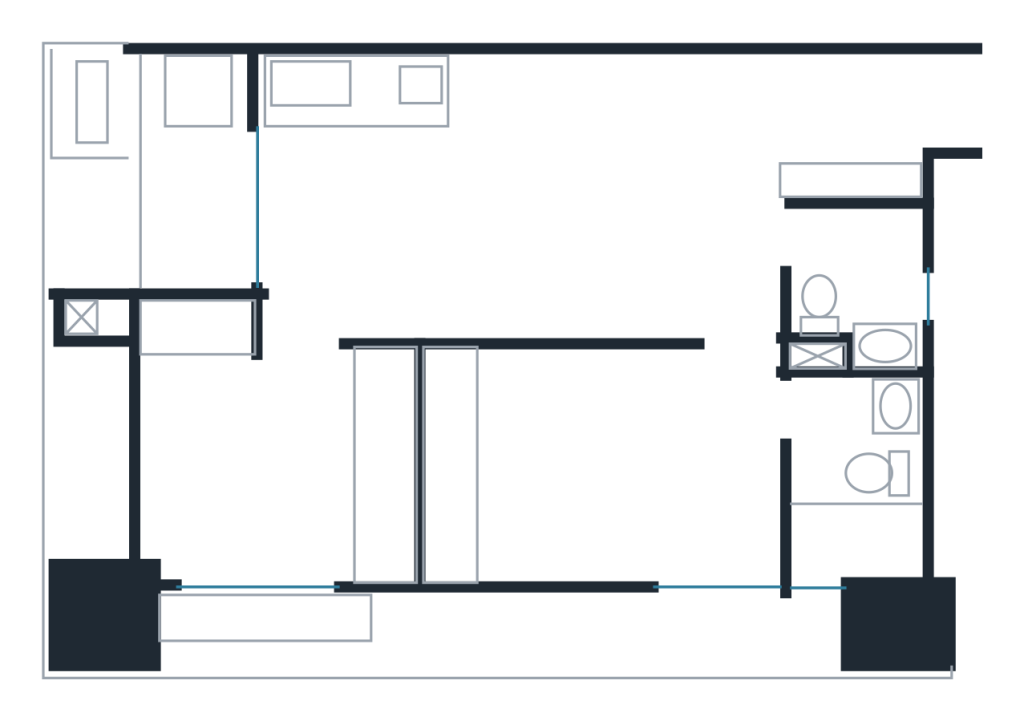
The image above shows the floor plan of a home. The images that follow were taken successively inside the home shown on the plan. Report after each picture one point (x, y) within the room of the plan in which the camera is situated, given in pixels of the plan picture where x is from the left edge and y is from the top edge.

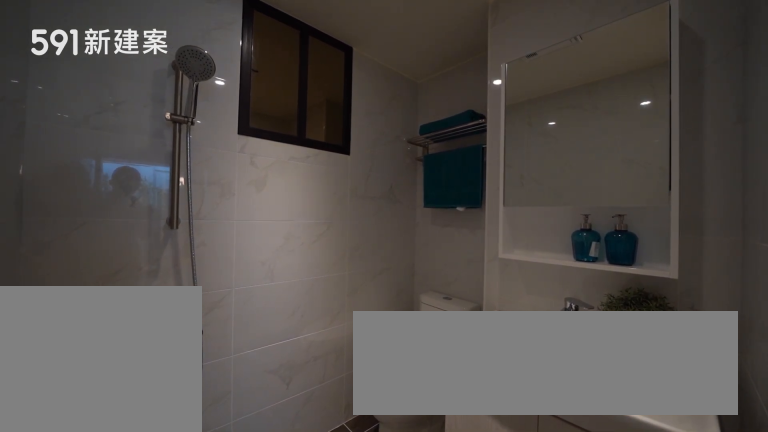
(859, 282)
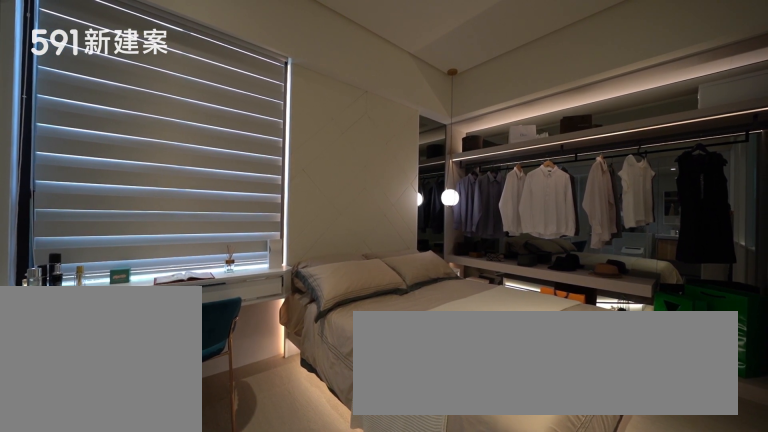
(599, 465)
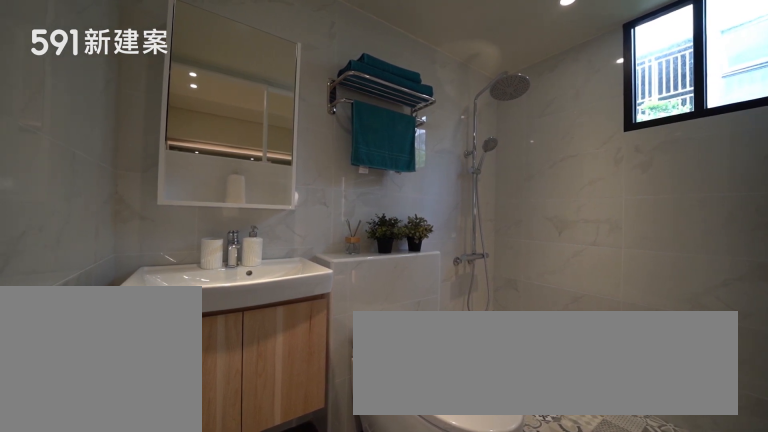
(857, 487)
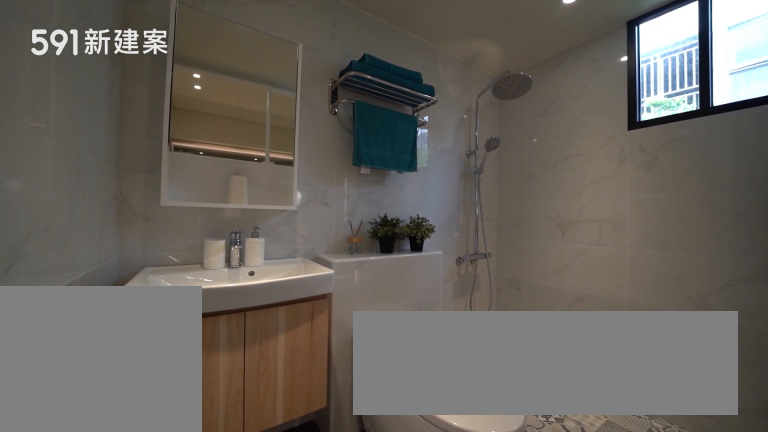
(857, 487)
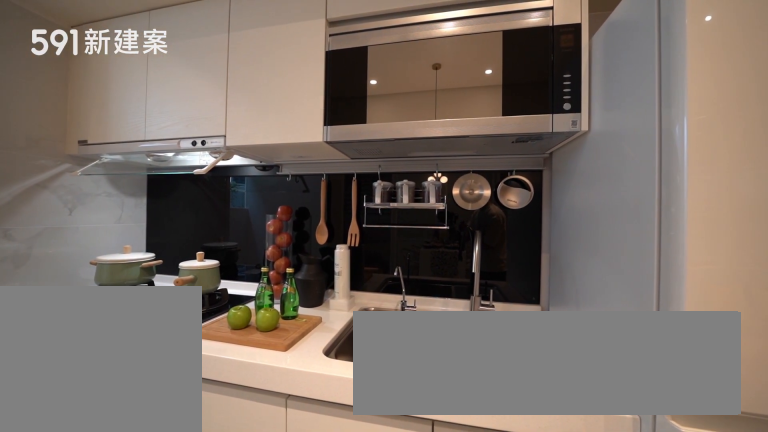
(387, 127)
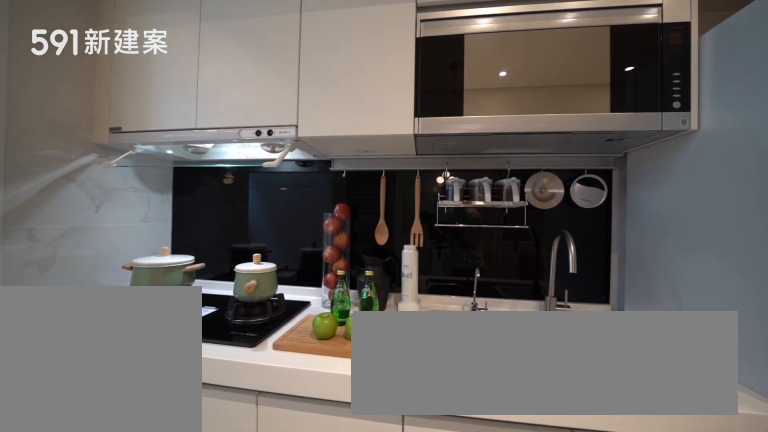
(387, 127)
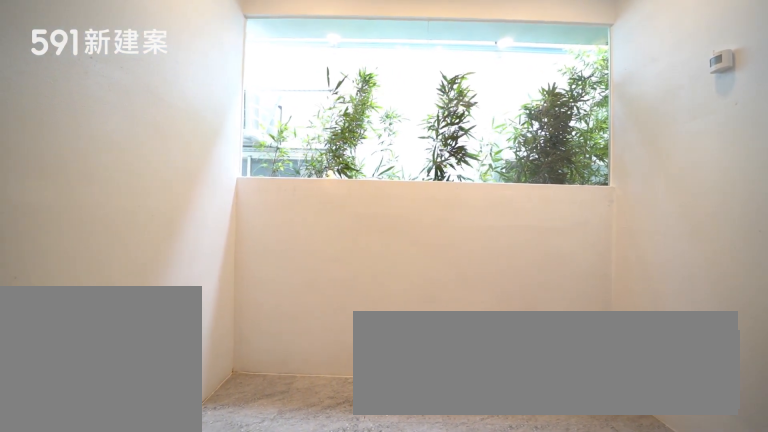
(185, 166)
